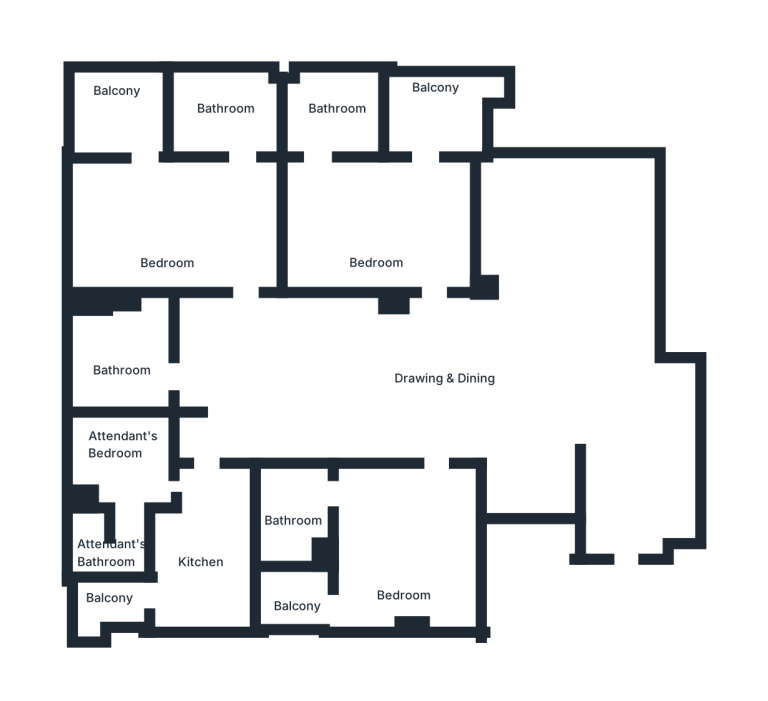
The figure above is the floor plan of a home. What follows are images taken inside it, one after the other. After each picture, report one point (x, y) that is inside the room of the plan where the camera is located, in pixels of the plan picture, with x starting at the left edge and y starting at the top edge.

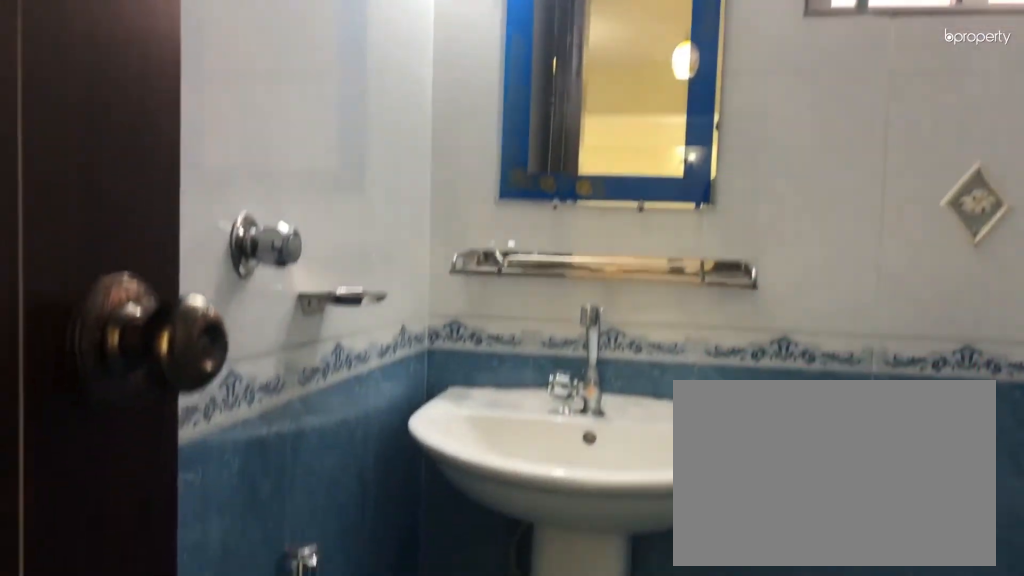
(122, 359)
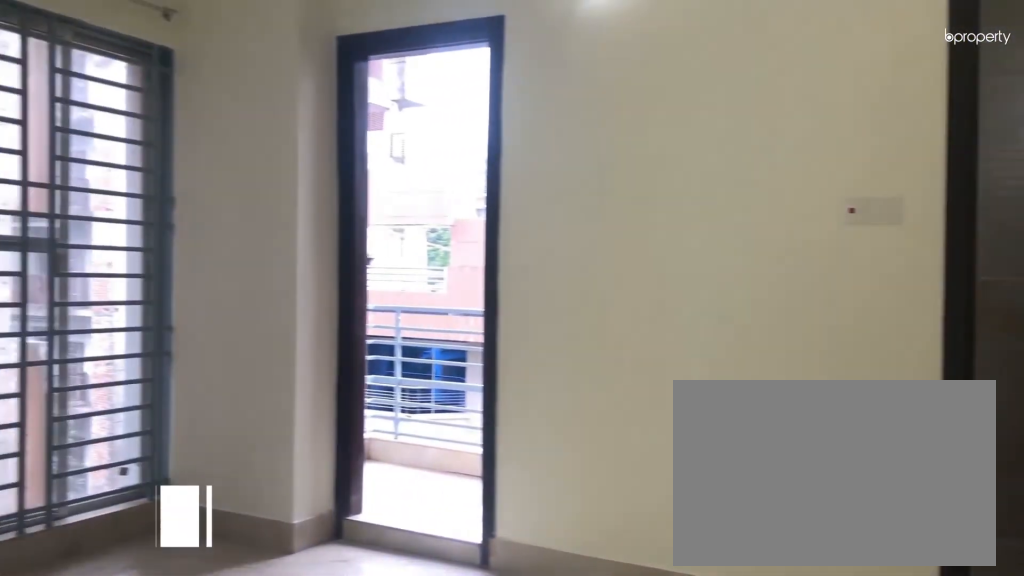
(176, 243)
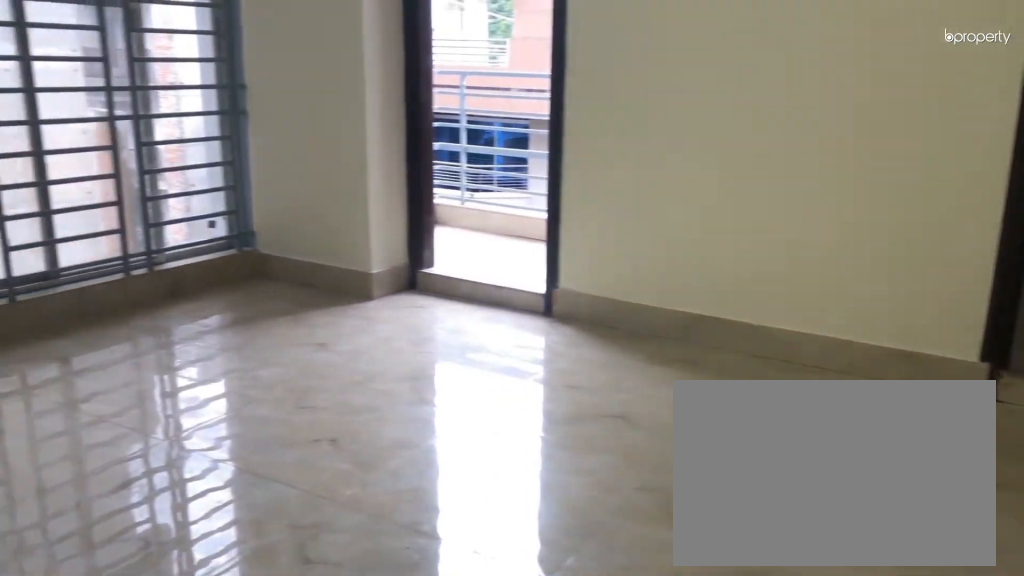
(176, 243)
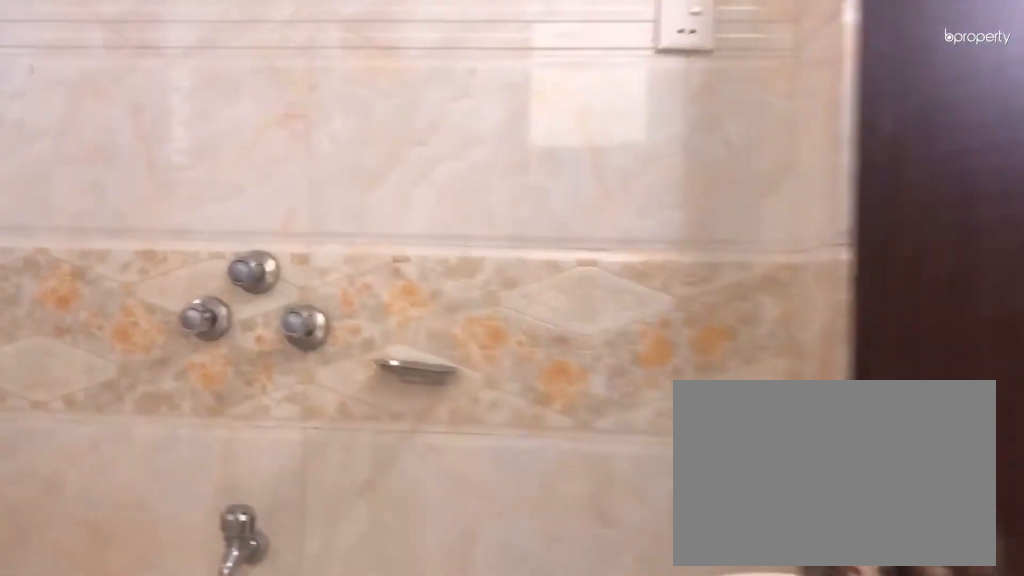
(220, 118)
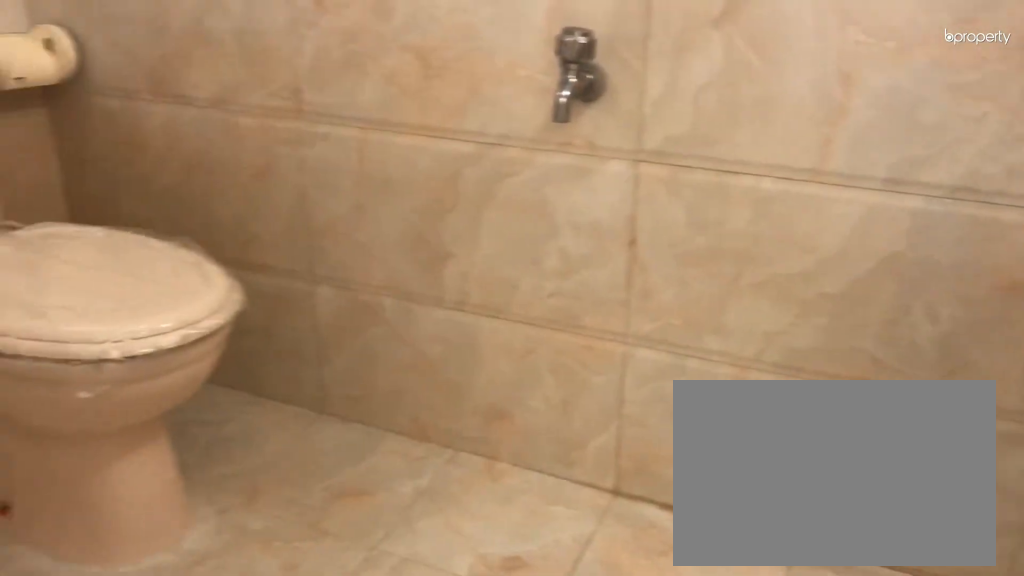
(220, 118)
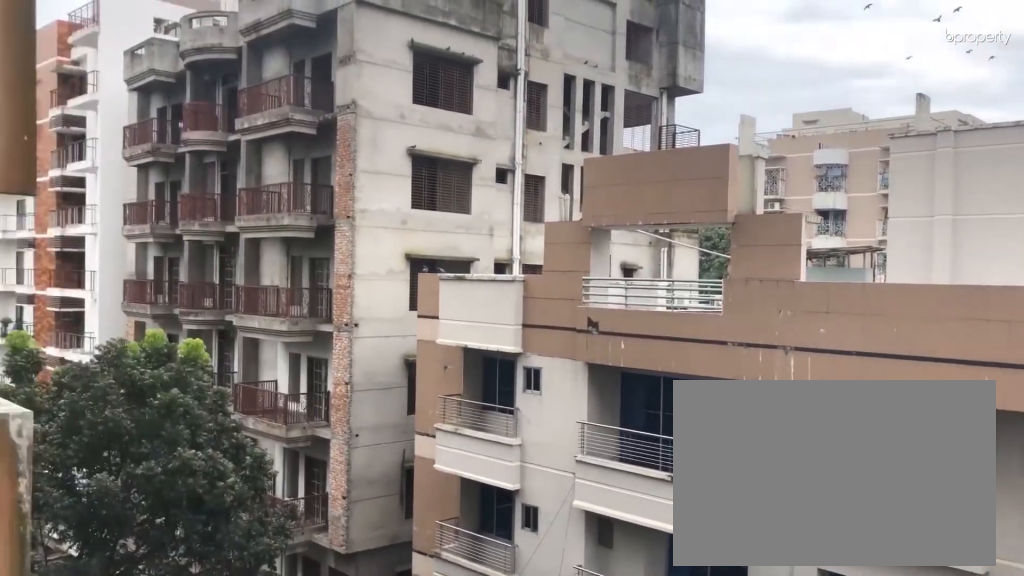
(117, 110)
